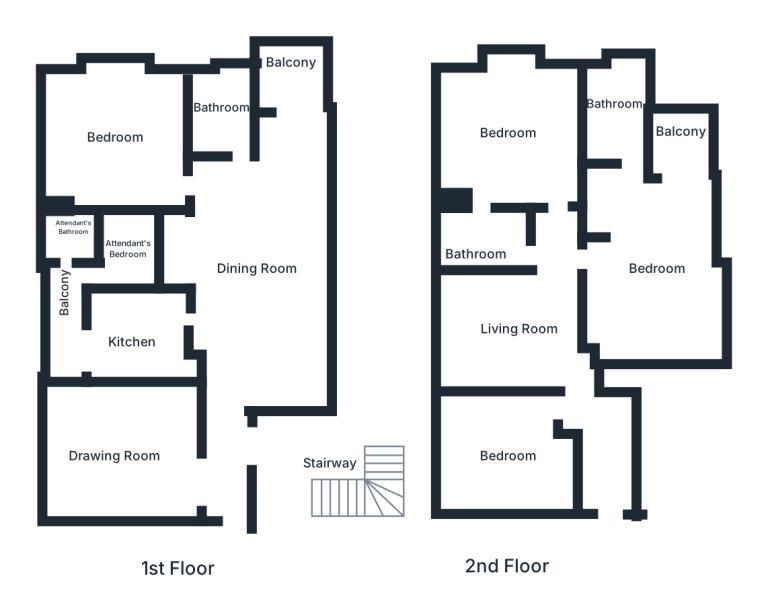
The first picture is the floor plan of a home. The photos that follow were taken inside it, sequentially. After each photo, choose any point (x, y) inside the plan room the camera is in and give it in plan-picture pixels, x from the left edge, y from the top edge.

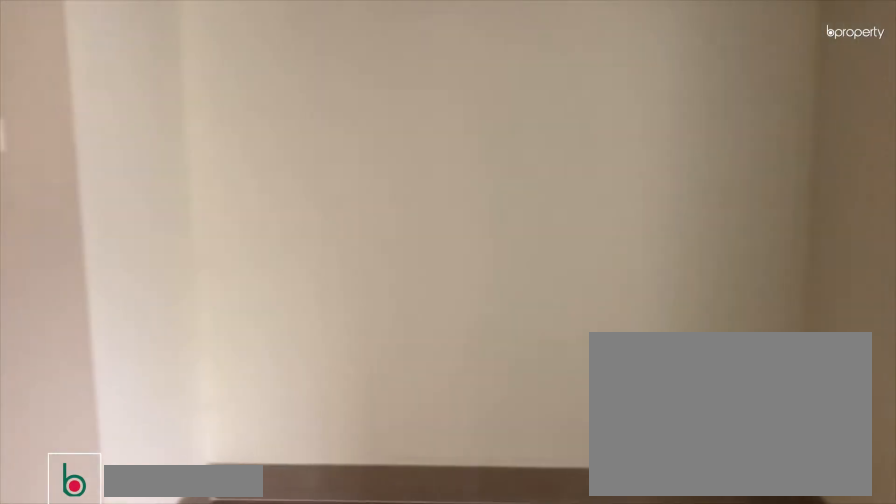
(258, 257)
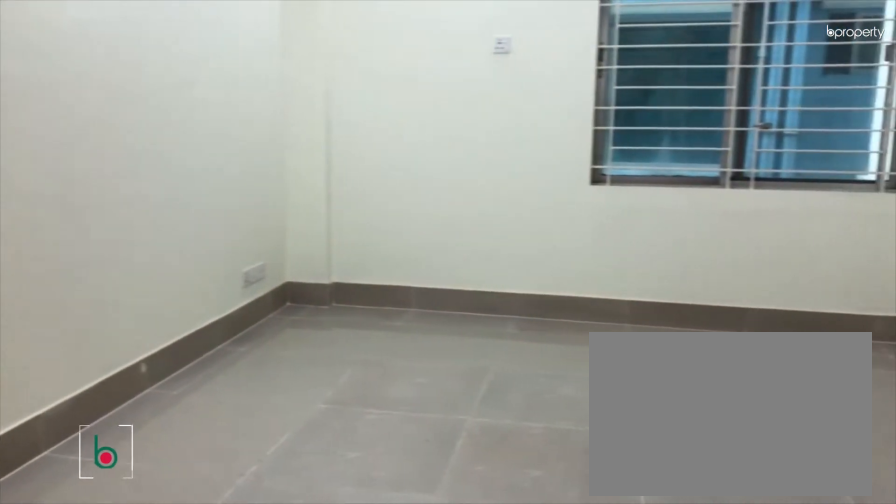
(119, 445)
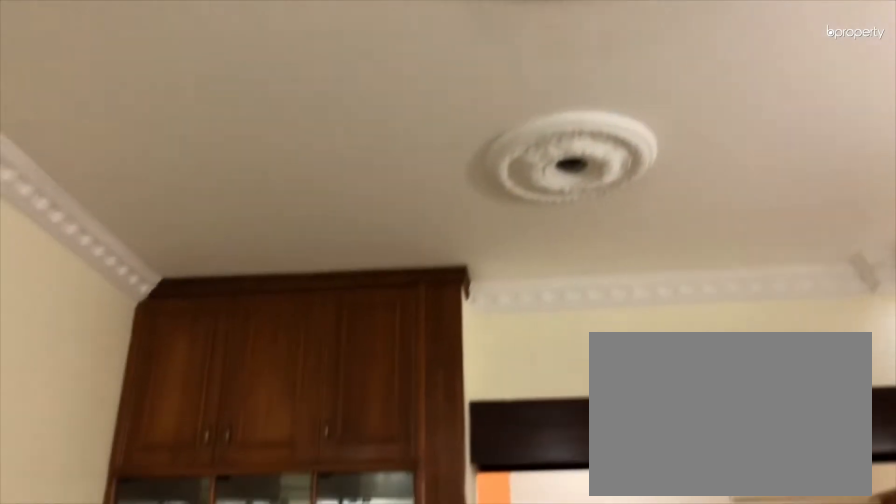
(119, 445)
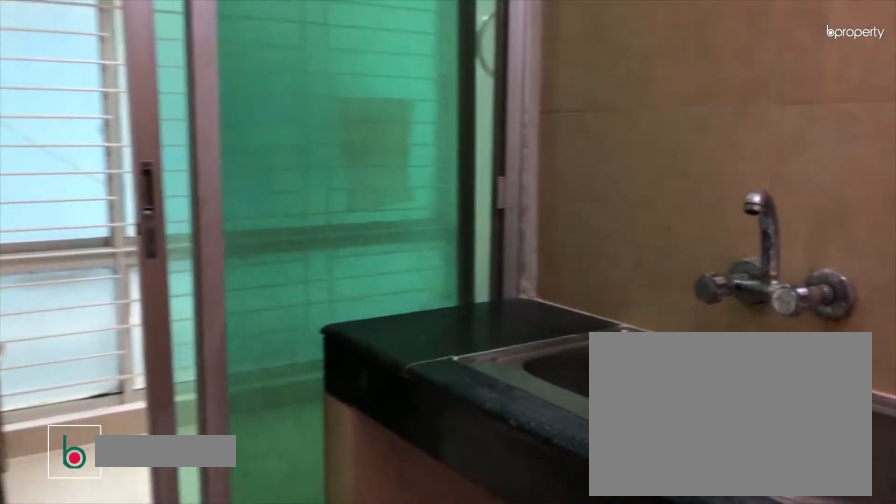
(131, 340)
